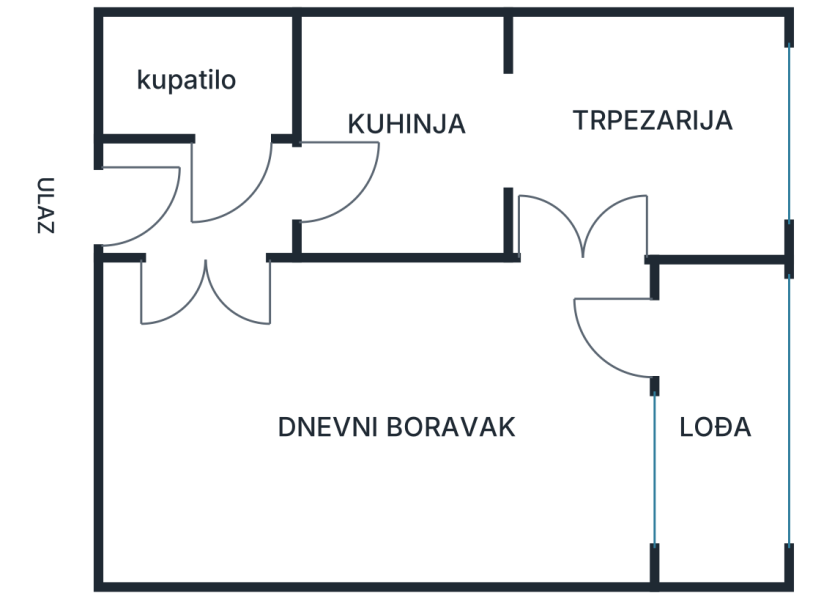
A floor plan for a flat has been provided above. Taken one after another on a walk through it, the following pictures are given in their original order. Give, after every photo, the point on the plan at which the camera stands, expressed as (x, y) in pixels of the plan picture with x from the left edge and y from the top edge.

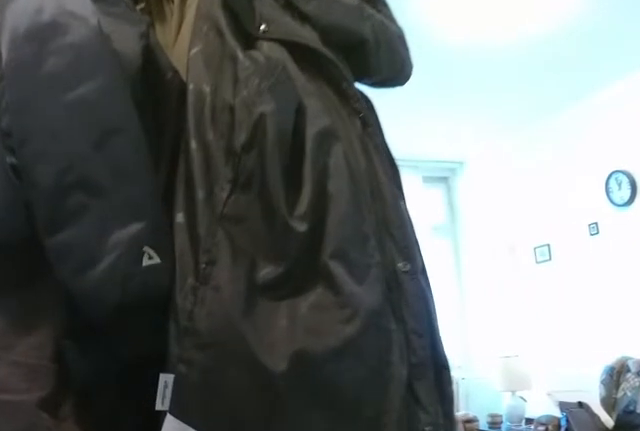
(172, 198)
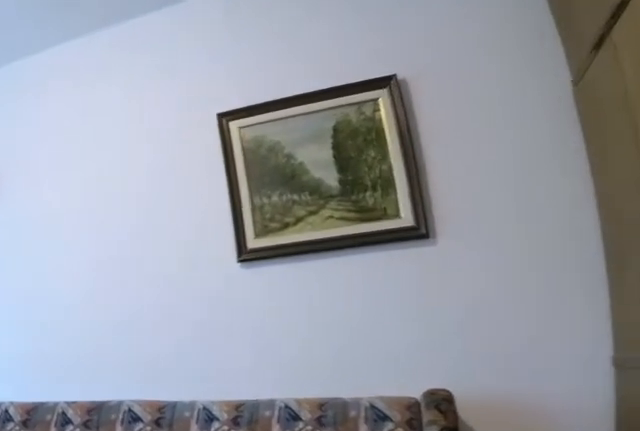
(232, 320)
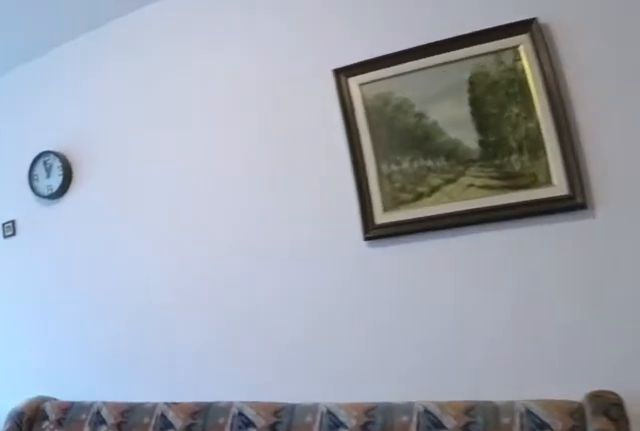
(242, 333)
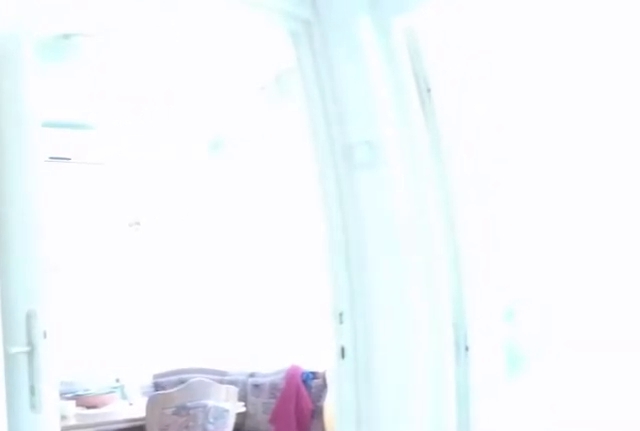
(530, 381)
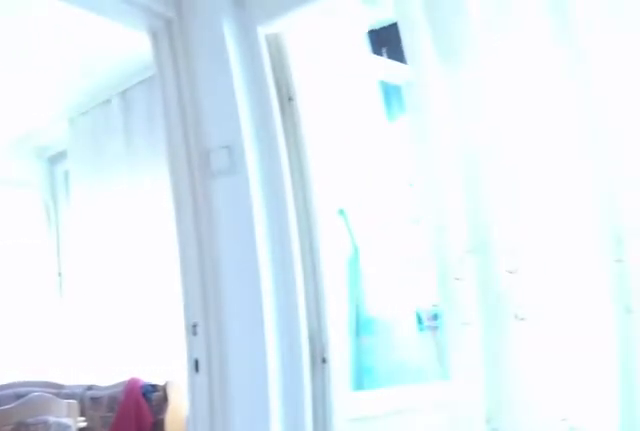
(537, 374)
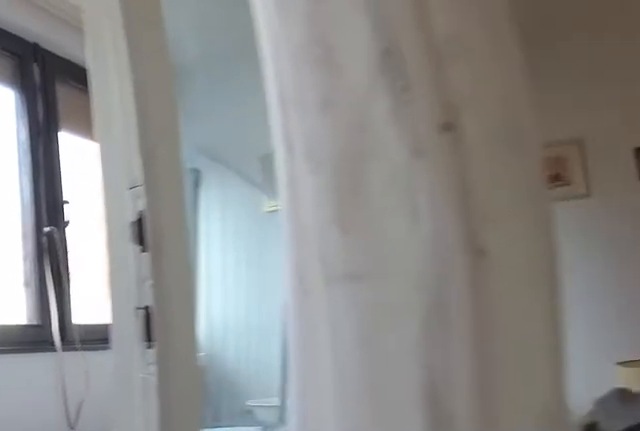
(633, 331)
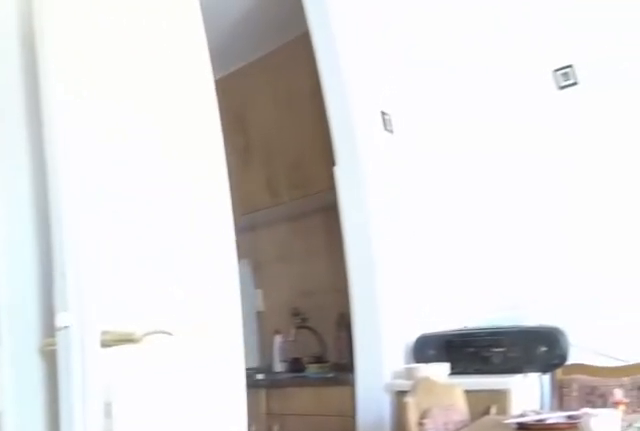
(621, 299)
